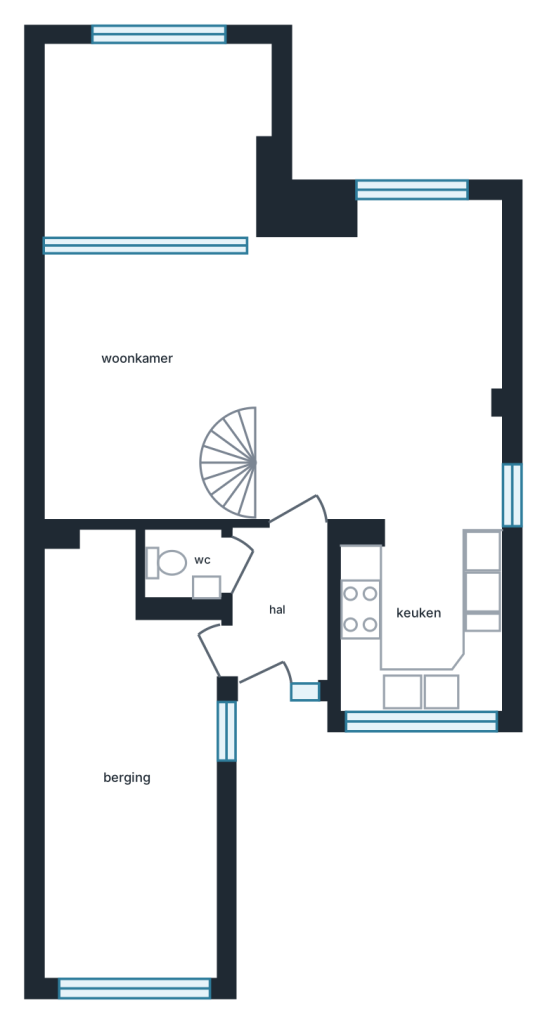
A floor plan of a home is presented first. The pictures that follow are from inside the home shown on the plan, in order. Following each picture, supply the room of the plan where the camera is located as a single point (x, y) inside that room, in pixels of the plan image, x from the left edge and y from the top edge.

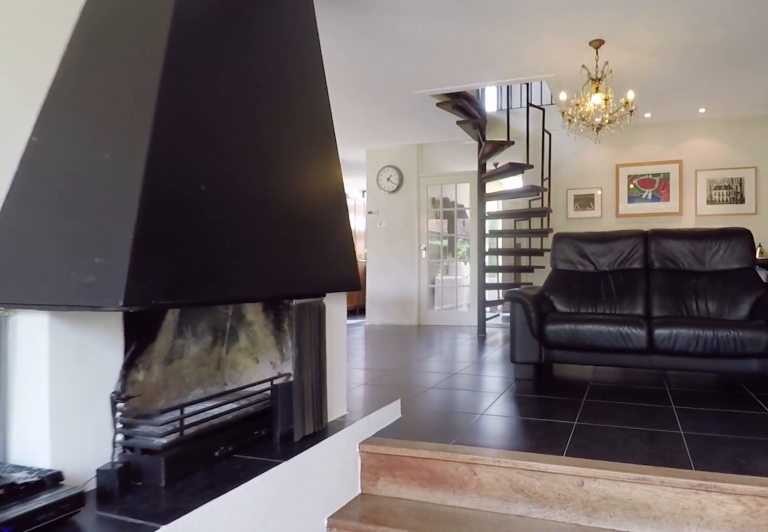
(153, 148)
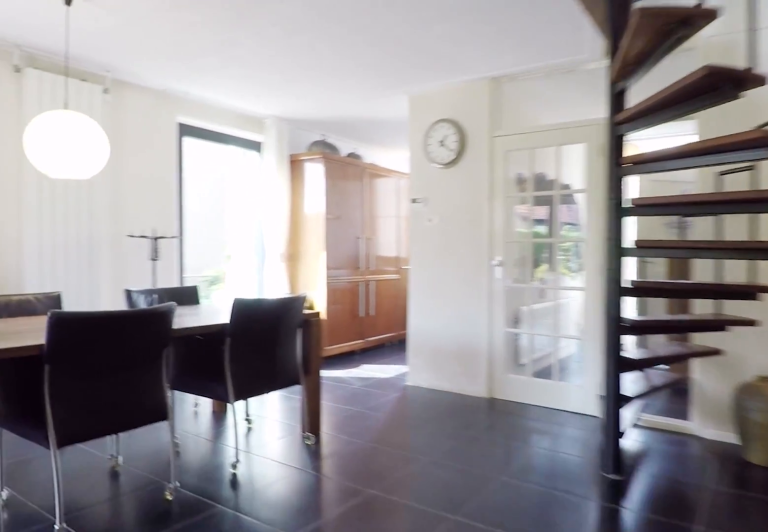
(293, 377)
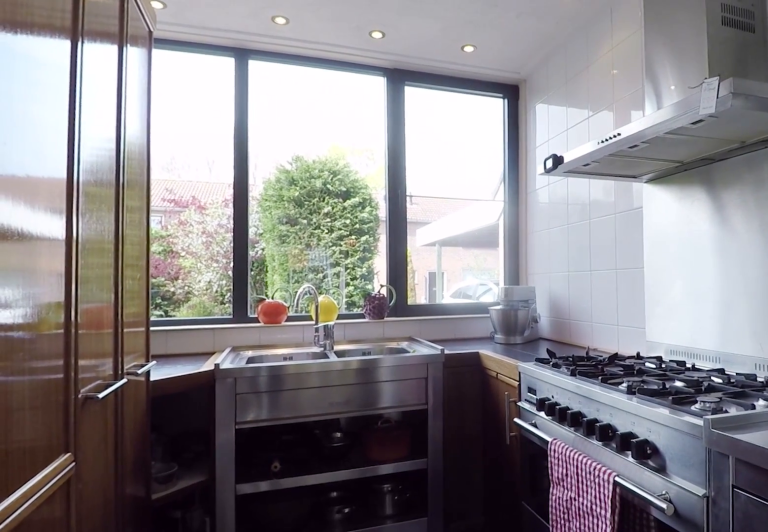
(421, 627)
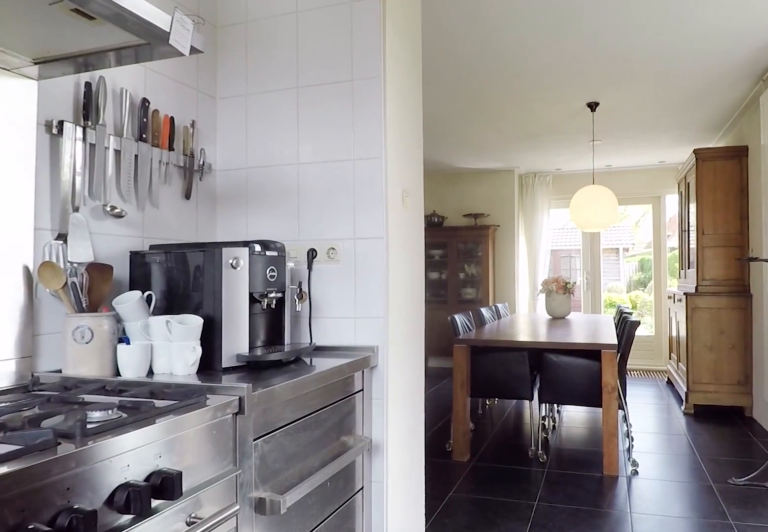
(421, 627)
